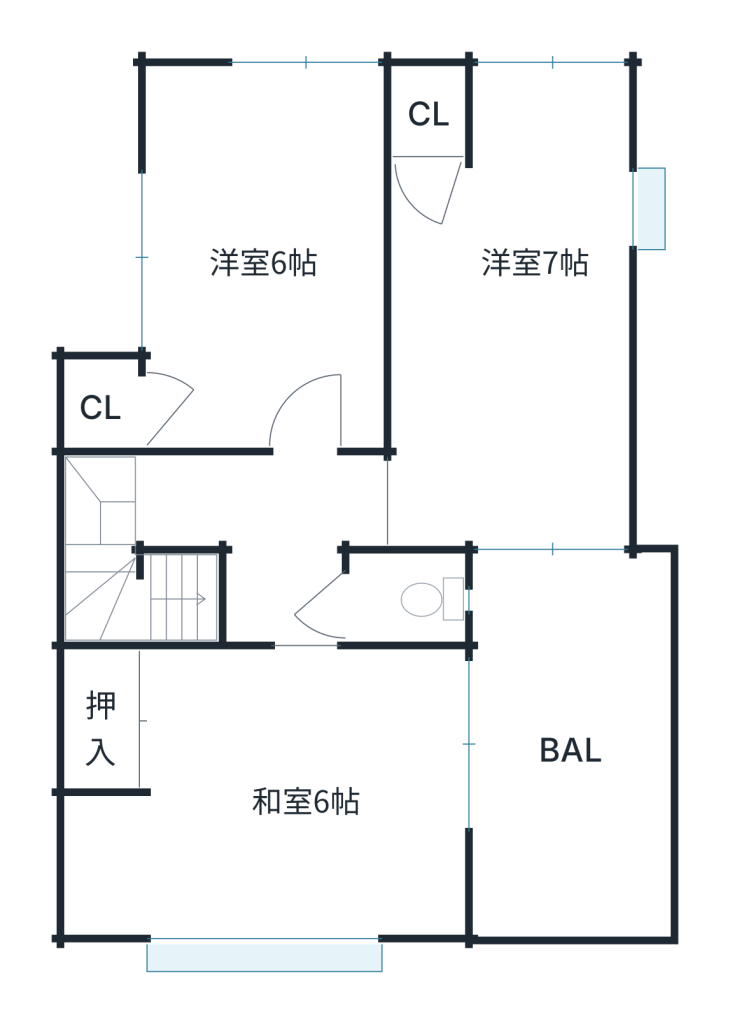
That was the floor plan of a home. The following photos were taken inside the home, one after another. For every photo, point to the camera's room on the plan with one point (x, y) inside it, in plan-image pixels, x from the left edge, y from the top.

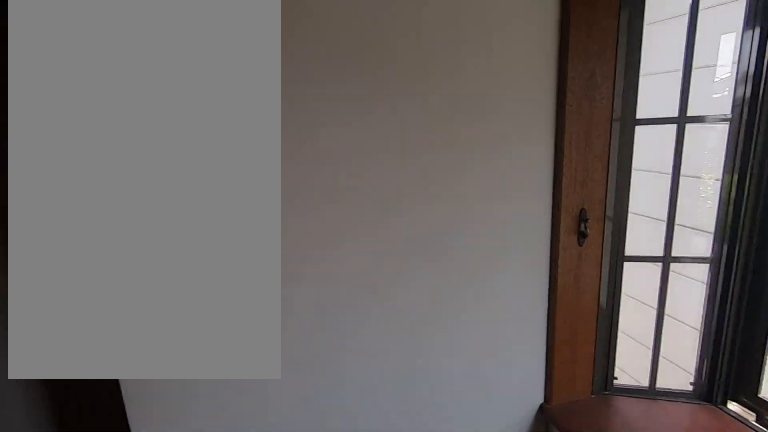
(527, 410)
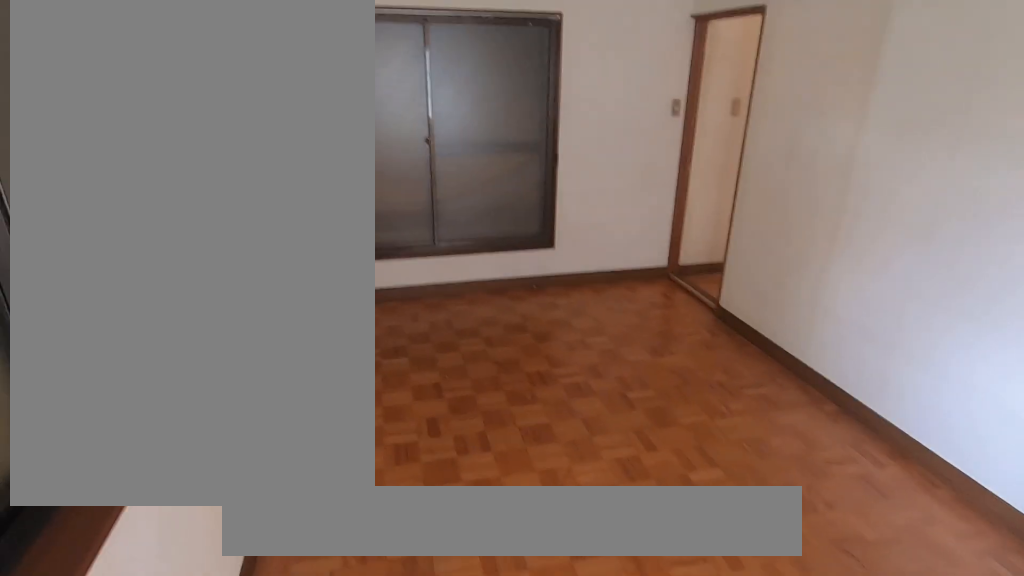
(521, 400)
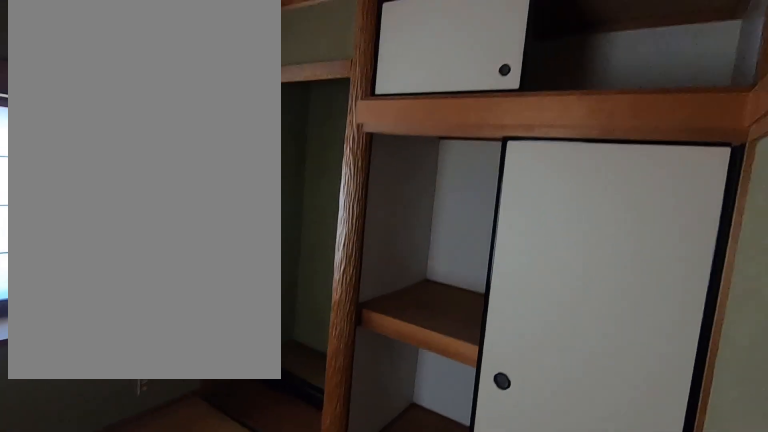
(323, 724)
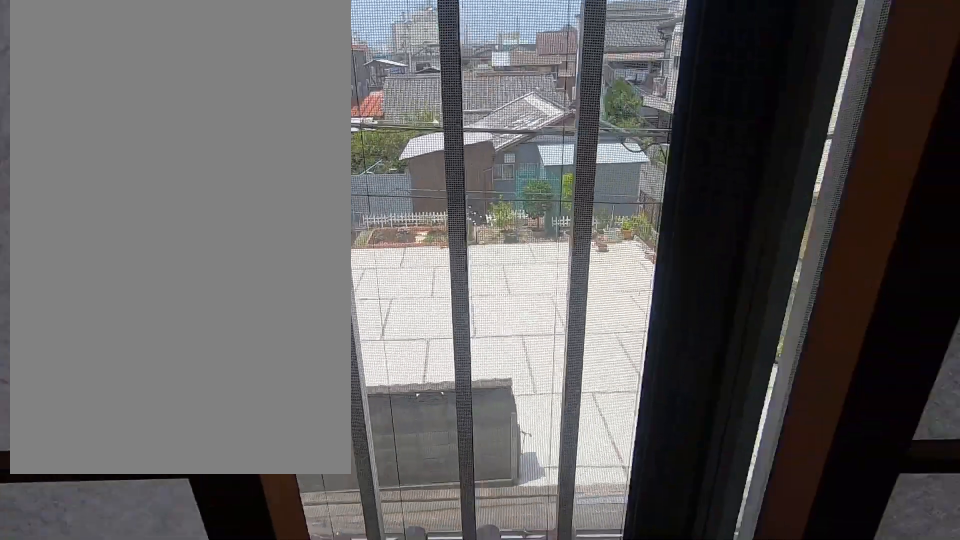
(323, 724)
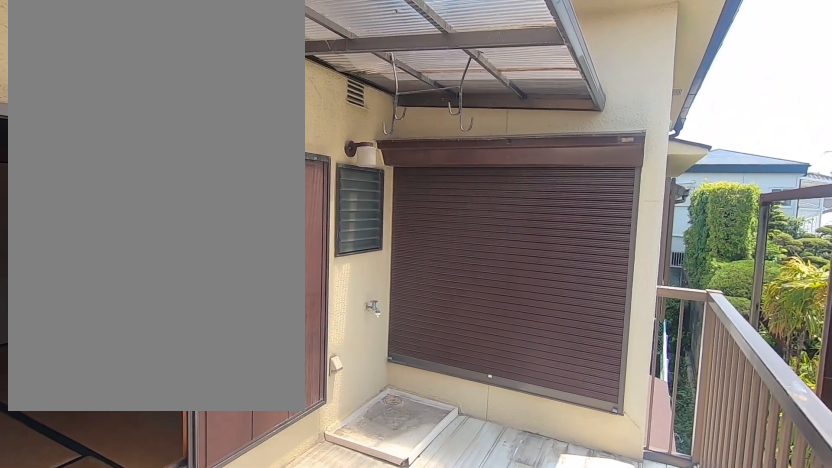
(580, 836)
